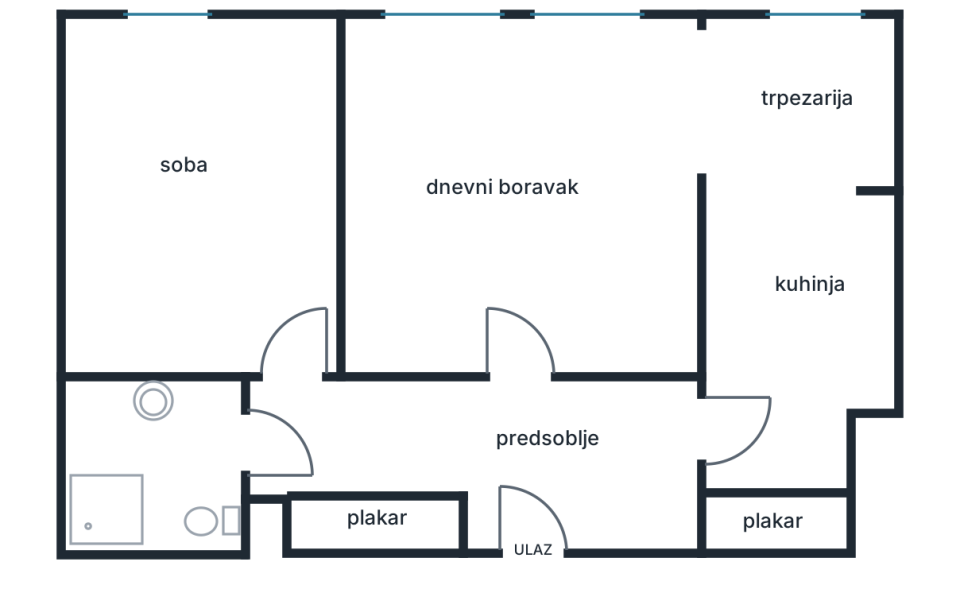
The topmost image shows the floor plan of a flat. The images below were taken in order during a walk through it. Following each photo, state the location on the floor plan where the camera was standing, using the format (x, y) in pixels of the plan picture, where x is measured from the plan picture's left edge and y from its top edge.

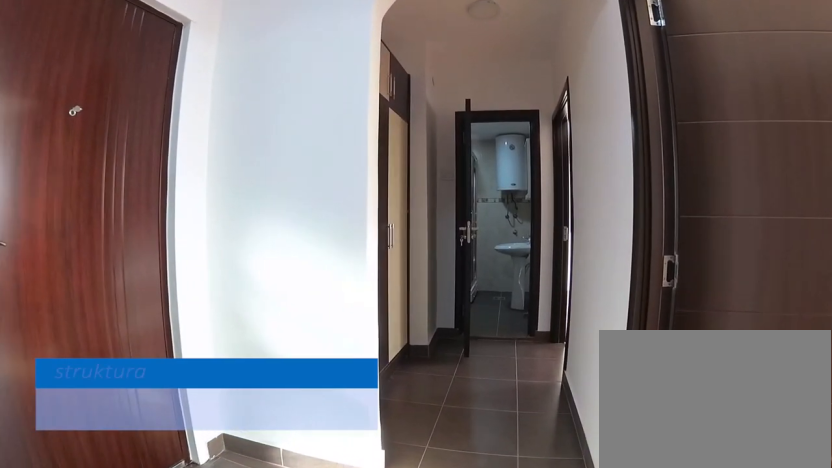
(625, 458)
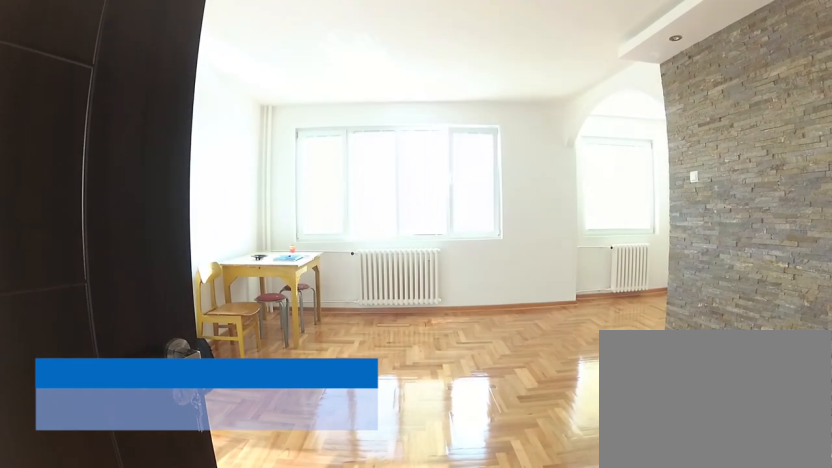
(530, 421)
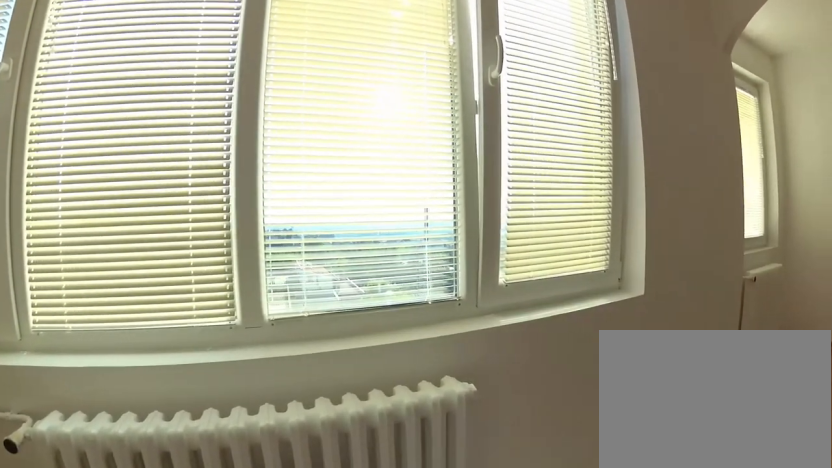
(440, 117)
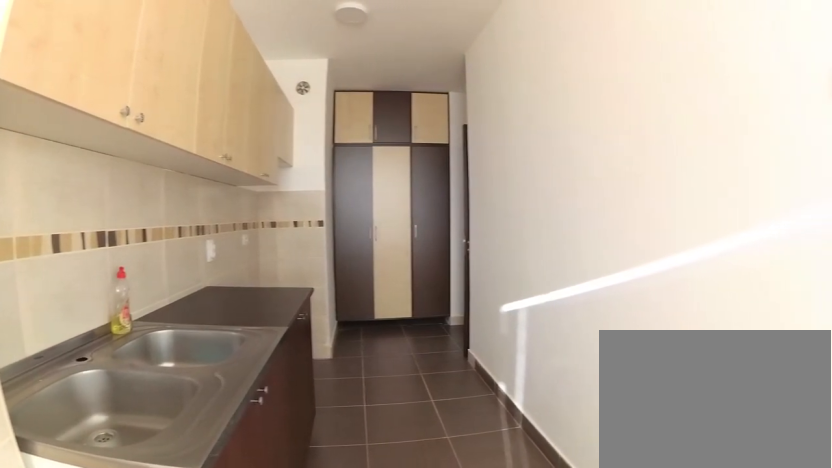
(790, 142)
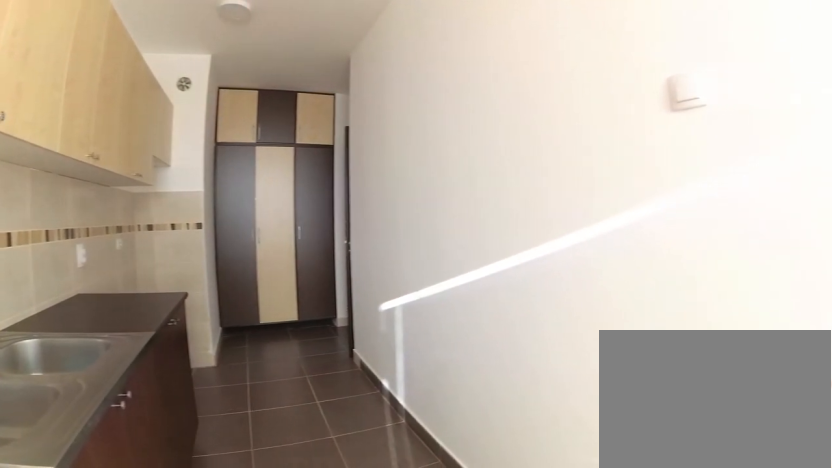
(787, 138)
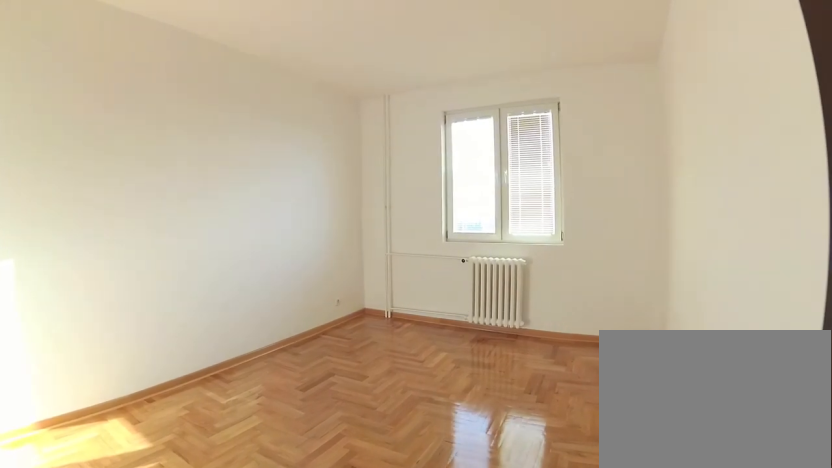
(310, 393)
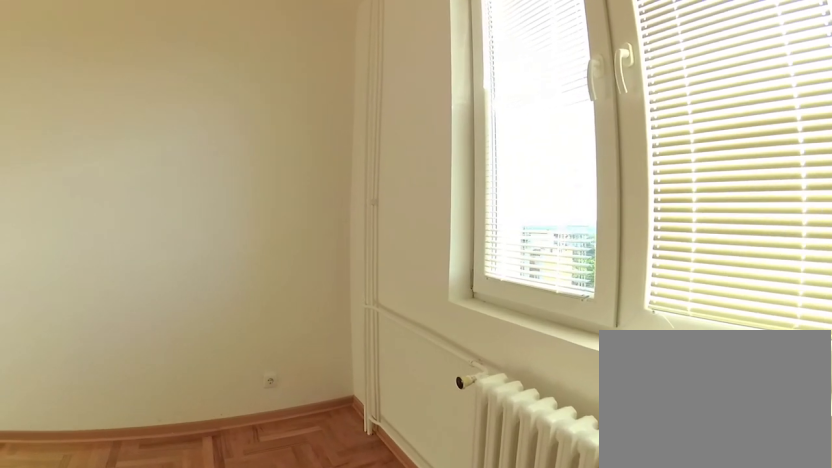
(277, 102)
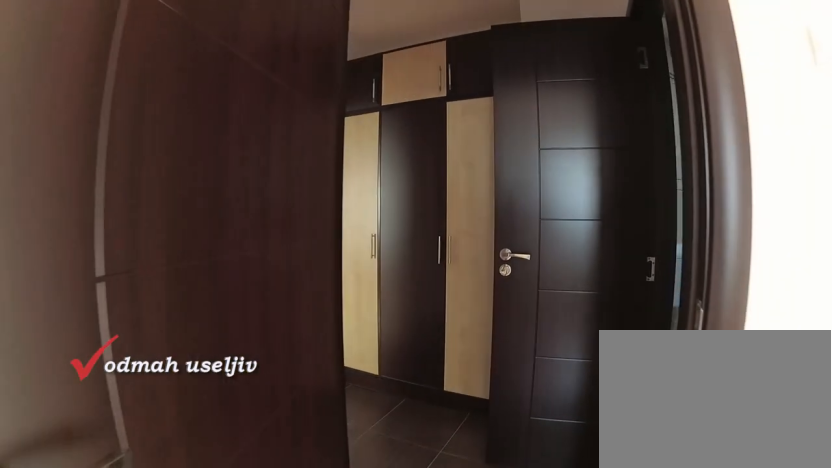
(268, 263)
